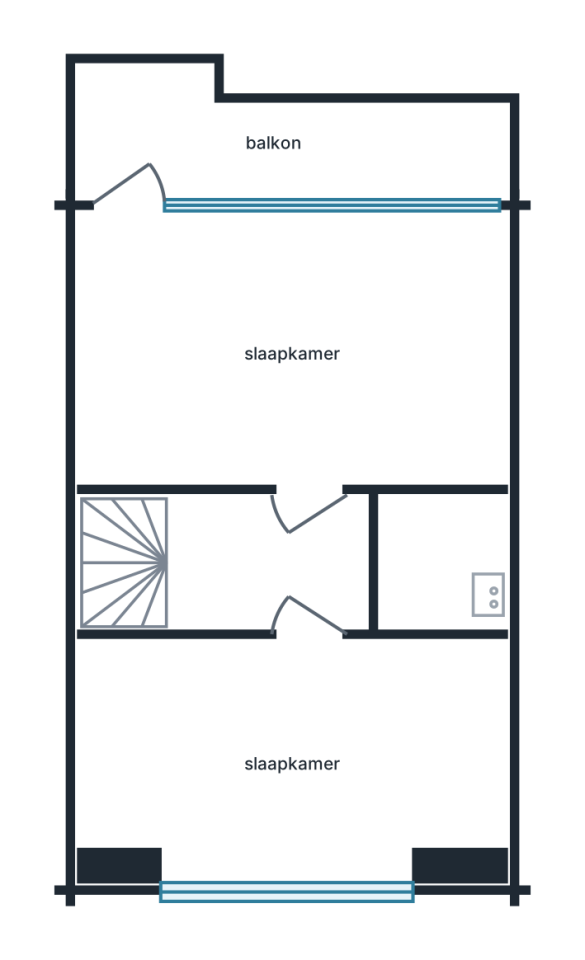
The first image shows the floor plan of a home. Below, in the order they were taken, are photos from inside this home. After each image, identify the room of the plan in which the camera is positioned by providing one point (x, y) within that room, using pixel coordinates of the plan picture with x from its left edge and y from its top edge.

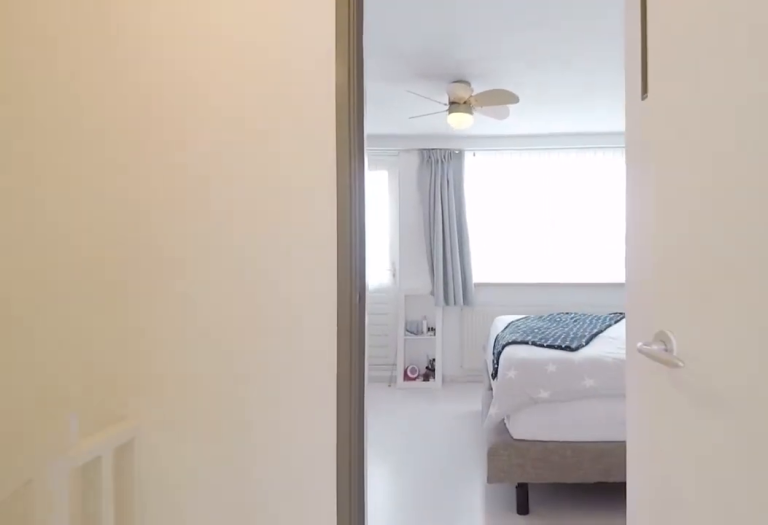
(266, 566)
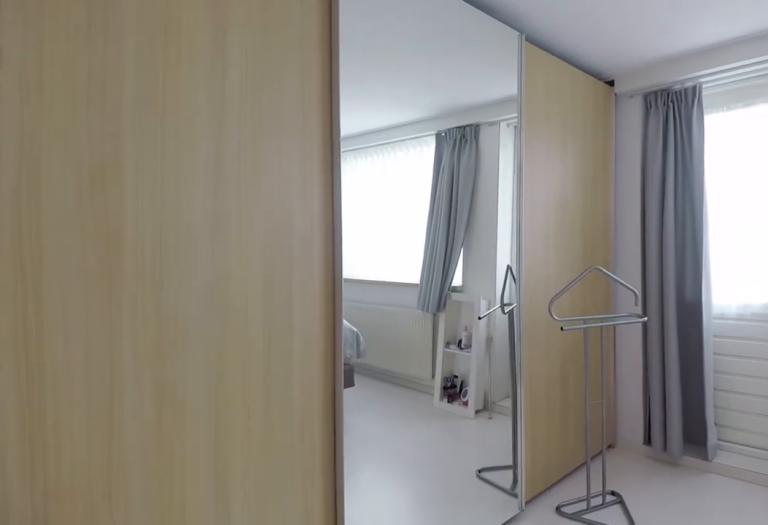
(292, 348)
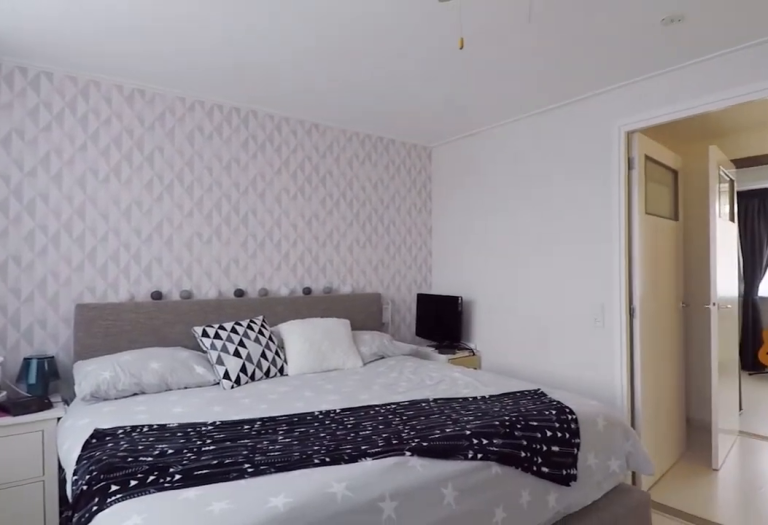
(292, 348)
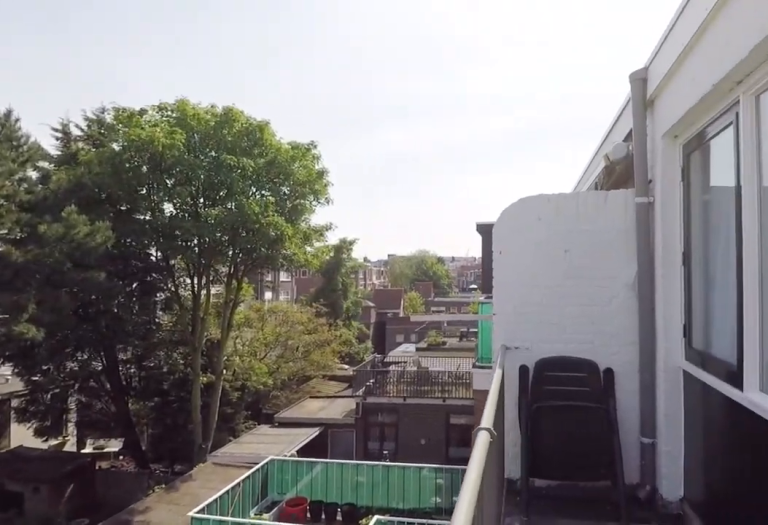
(272, 140)
